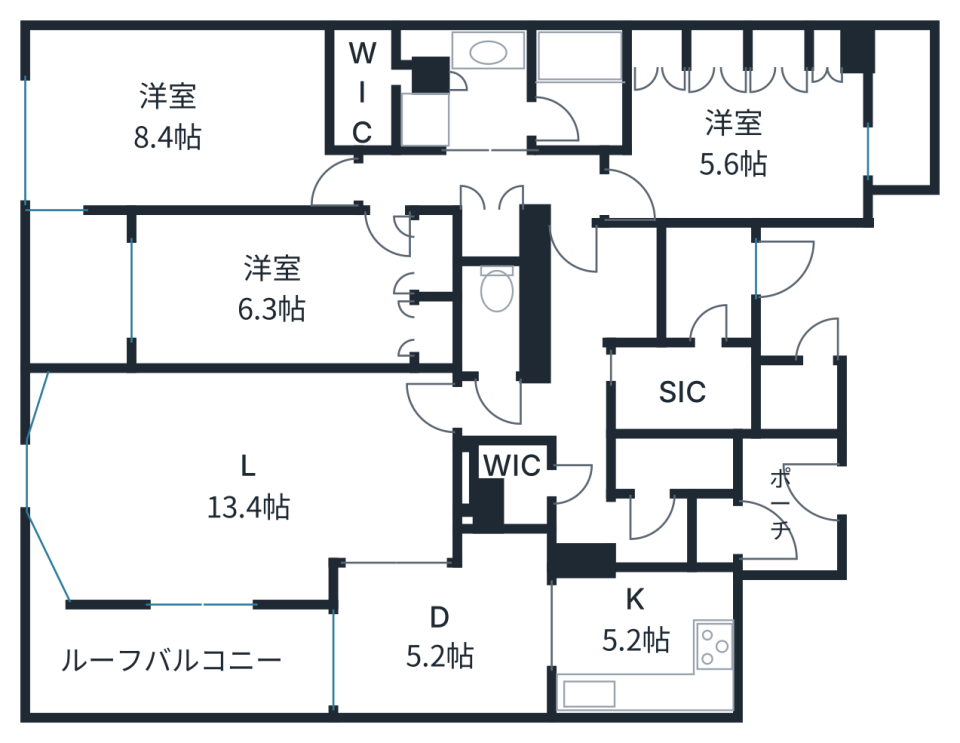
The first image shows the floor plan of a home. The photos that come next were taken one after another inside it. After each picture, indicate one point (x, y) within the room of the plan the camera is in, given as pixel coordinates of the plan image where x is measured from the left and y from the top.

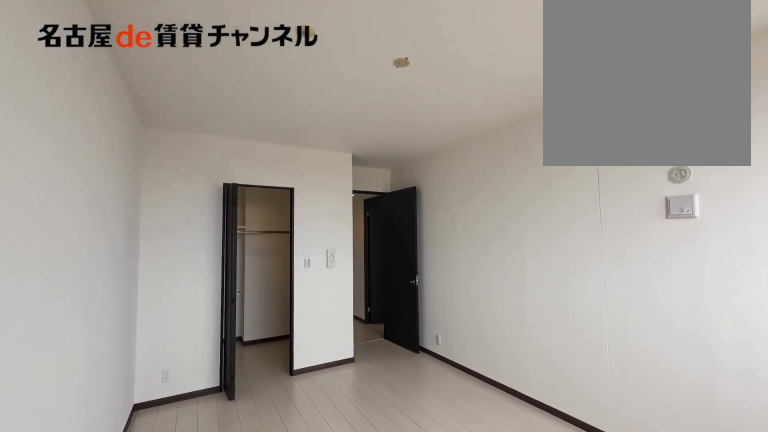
(187, 121)
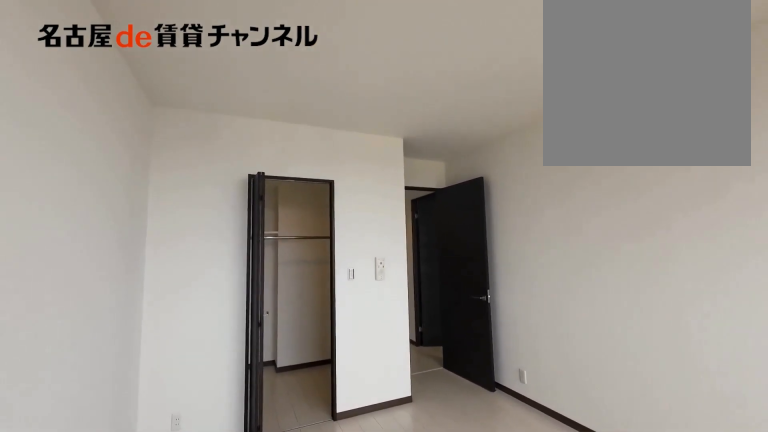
(187, 121)
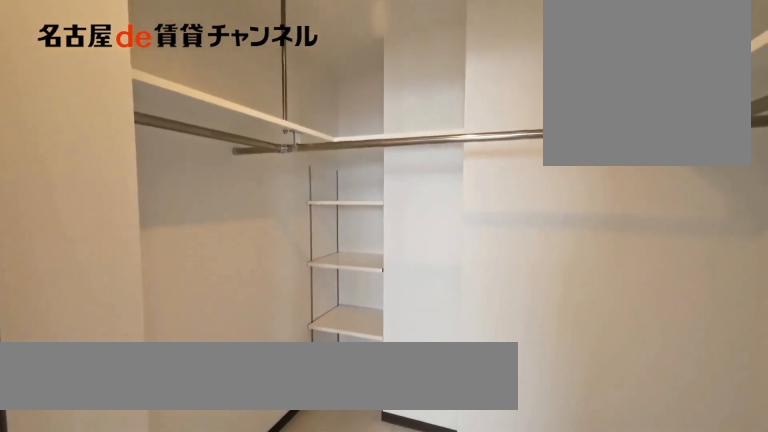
(375, 82)
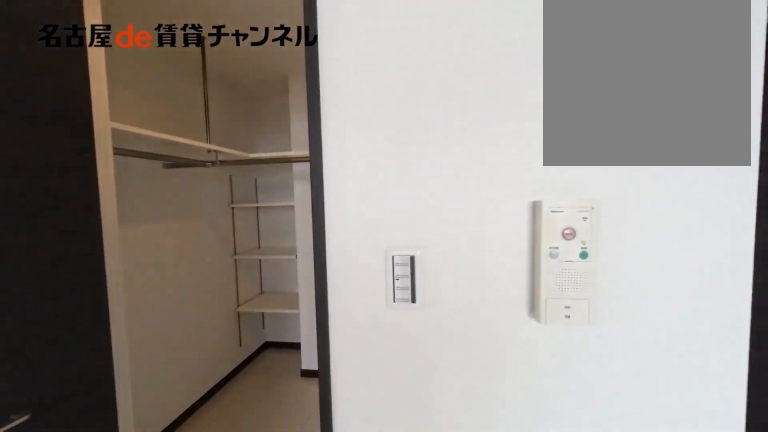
(187, 121)
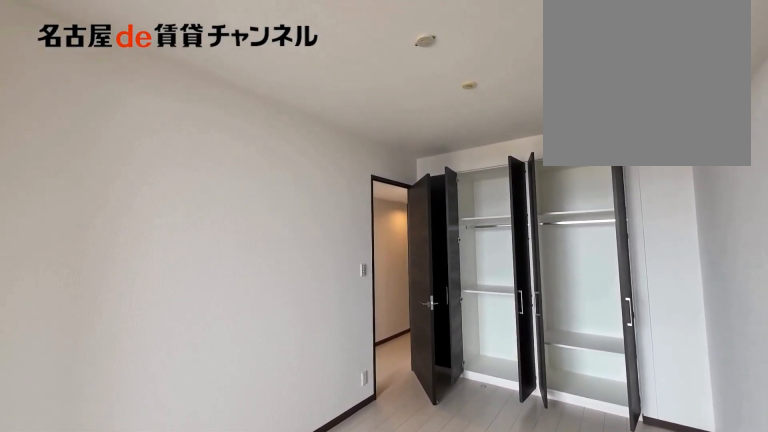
(292, 288)
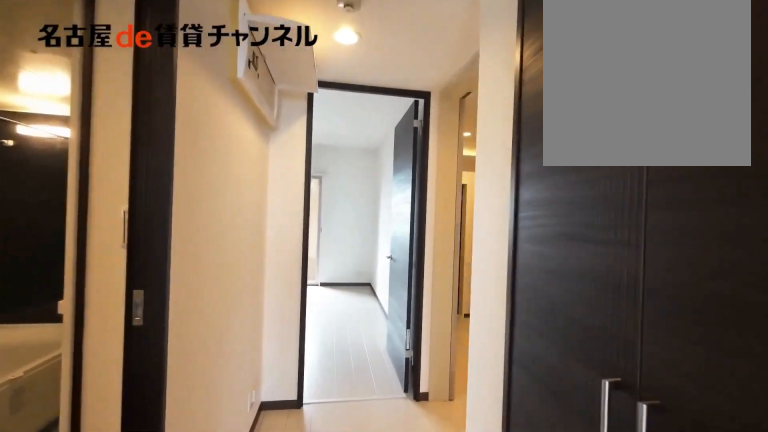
(486, 182)
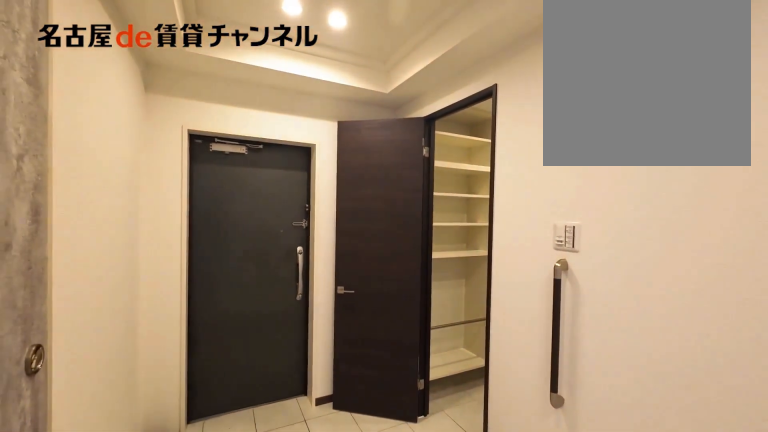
(649, 282)
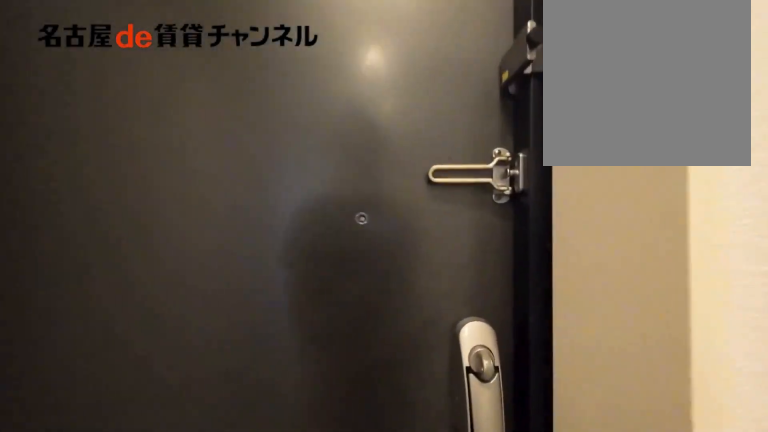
(649, 282)
